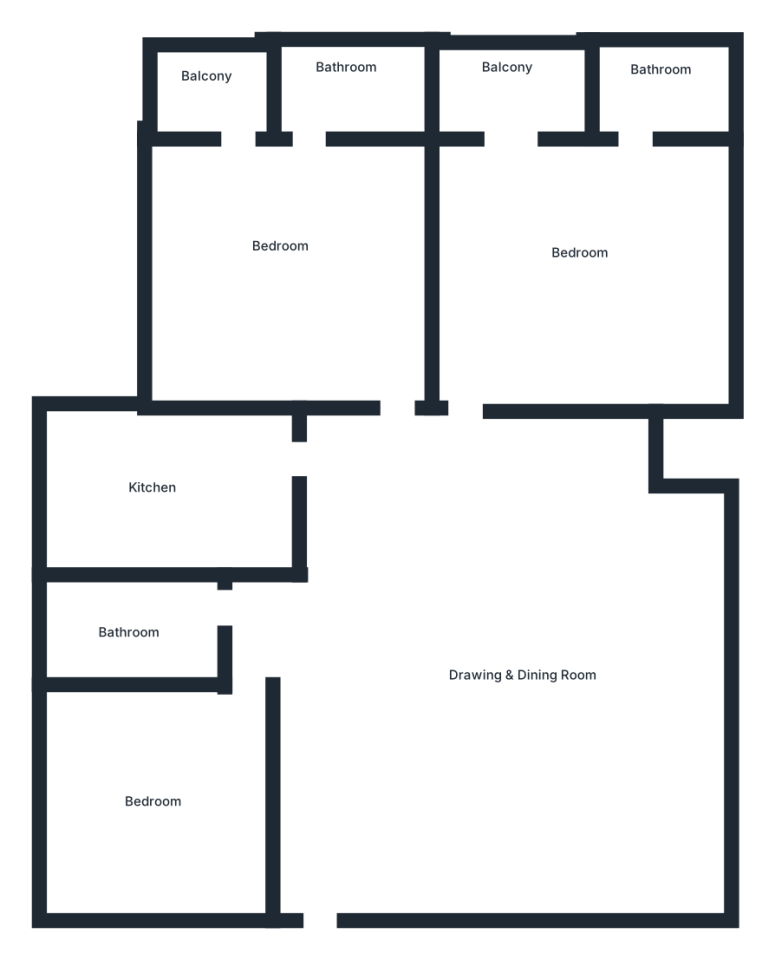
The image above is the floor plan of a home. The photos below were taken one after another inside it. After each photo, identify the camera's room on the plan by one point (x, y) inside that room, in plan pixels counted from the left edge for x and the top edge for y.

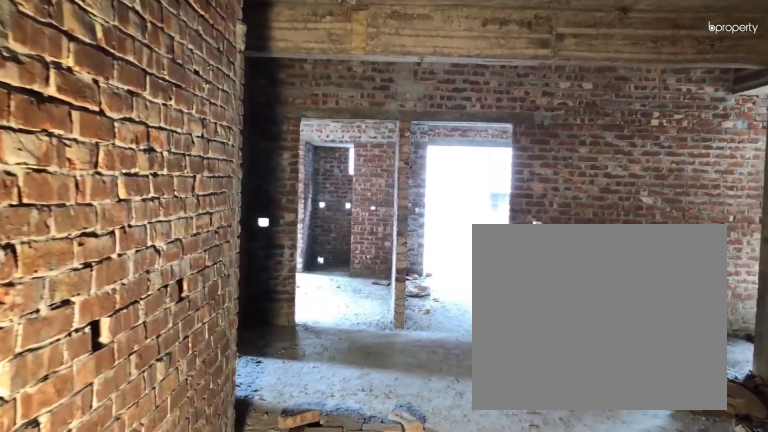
(324, 834)
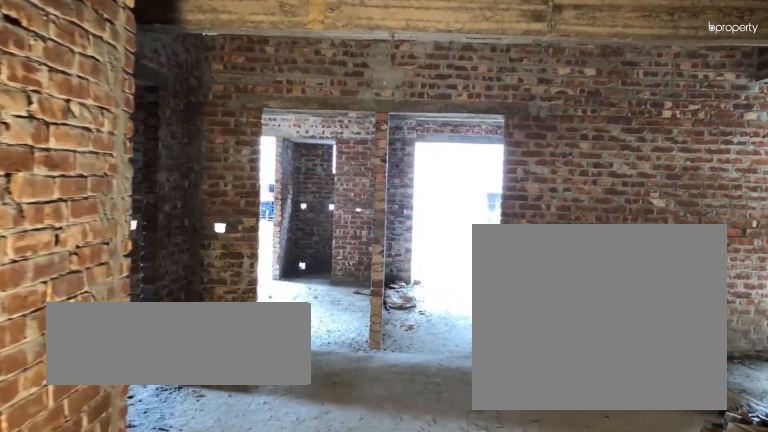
(324, 834)
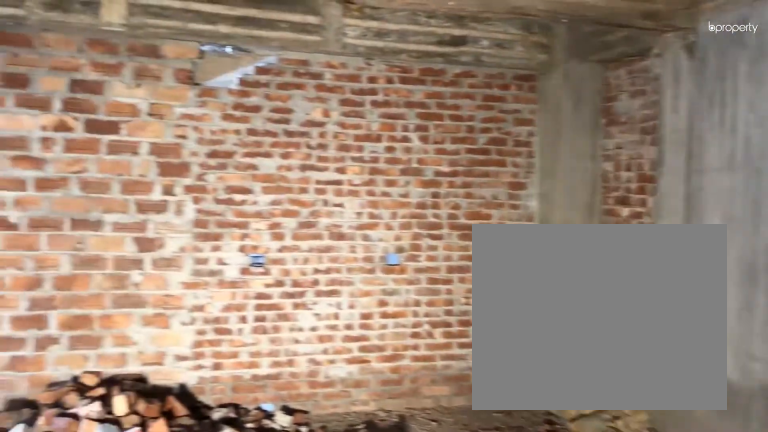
(522, 672)
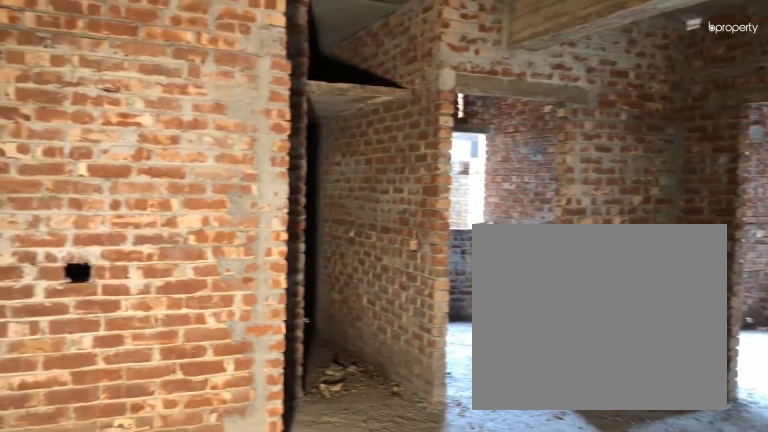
(523, 672)
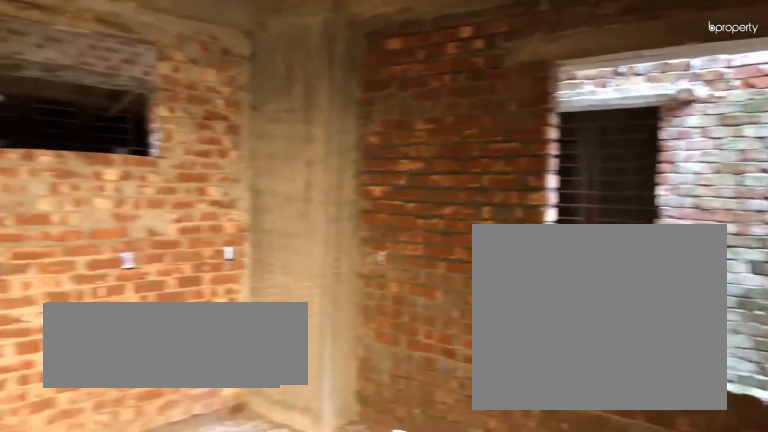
(135, 801)
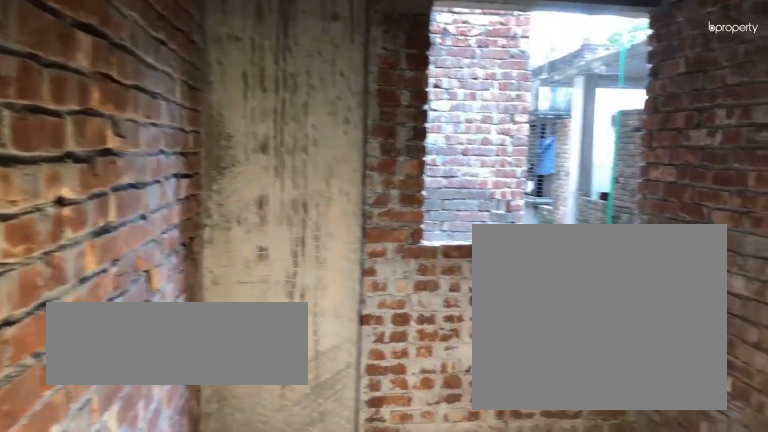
(173, 481)
